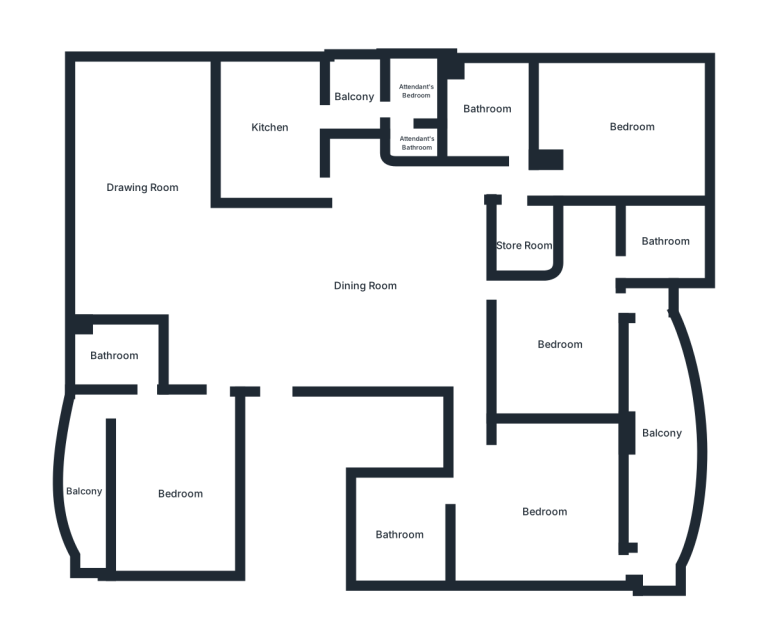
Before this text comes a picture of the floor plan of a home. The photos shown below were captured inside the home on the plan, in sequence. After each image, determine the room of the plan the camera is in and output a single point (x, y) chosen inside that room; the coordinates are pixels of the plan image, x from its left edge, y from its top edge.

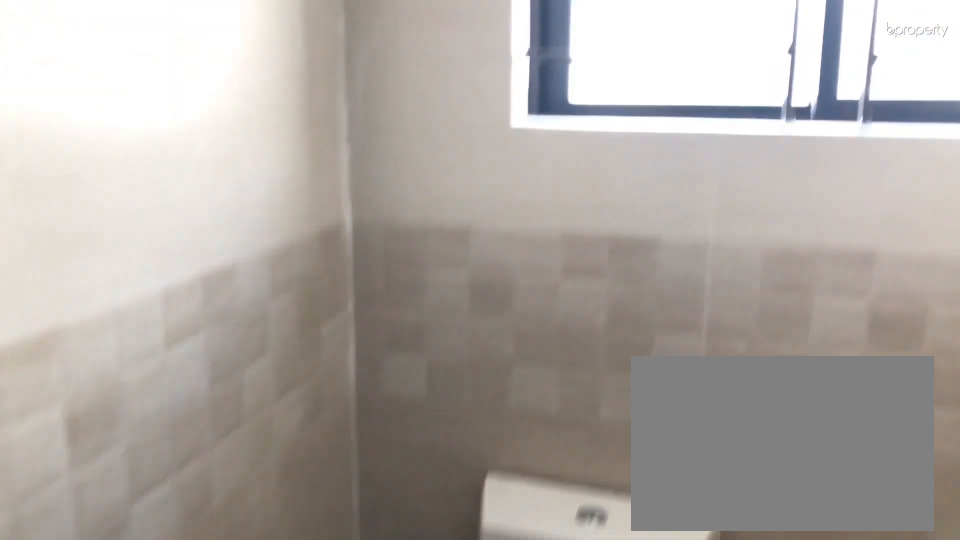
(117, 354)
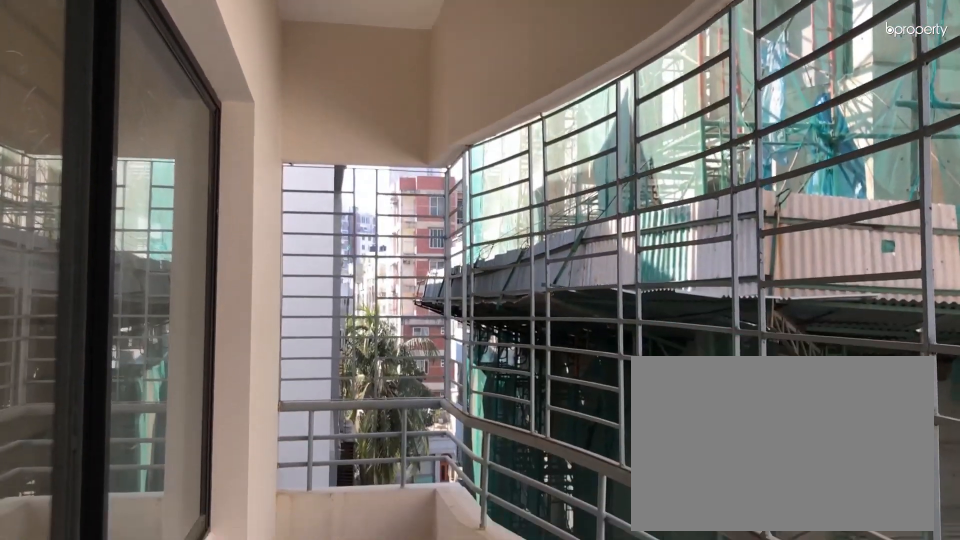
(87, 491)
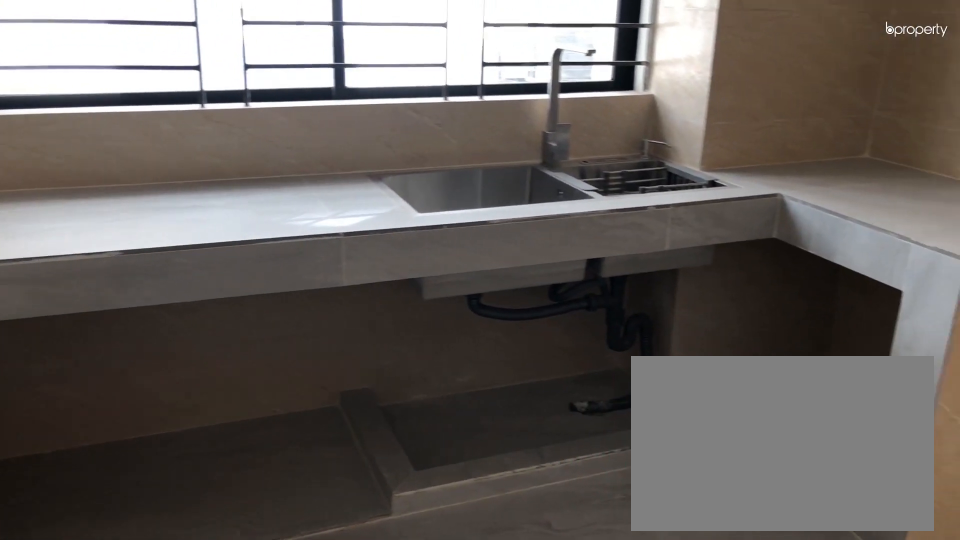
(270, 124)
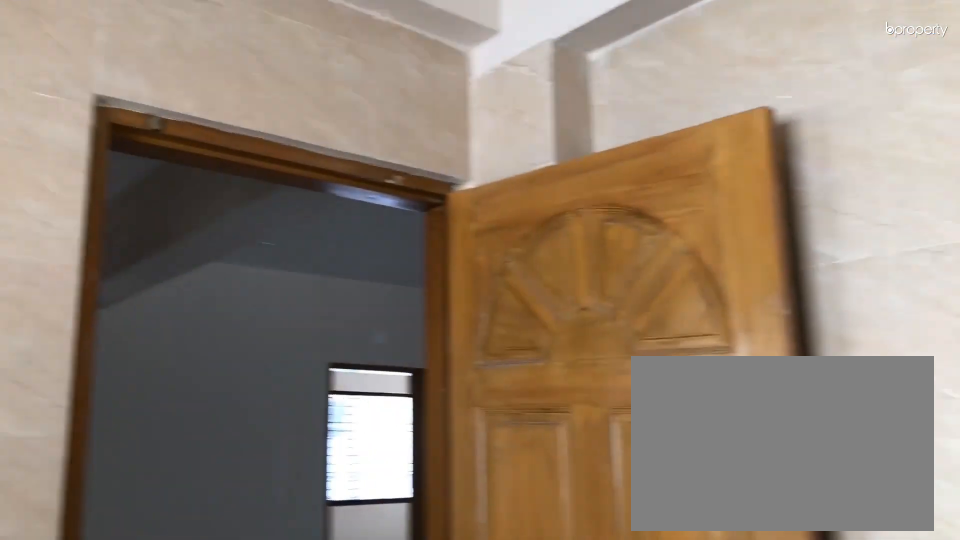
(270, 124)
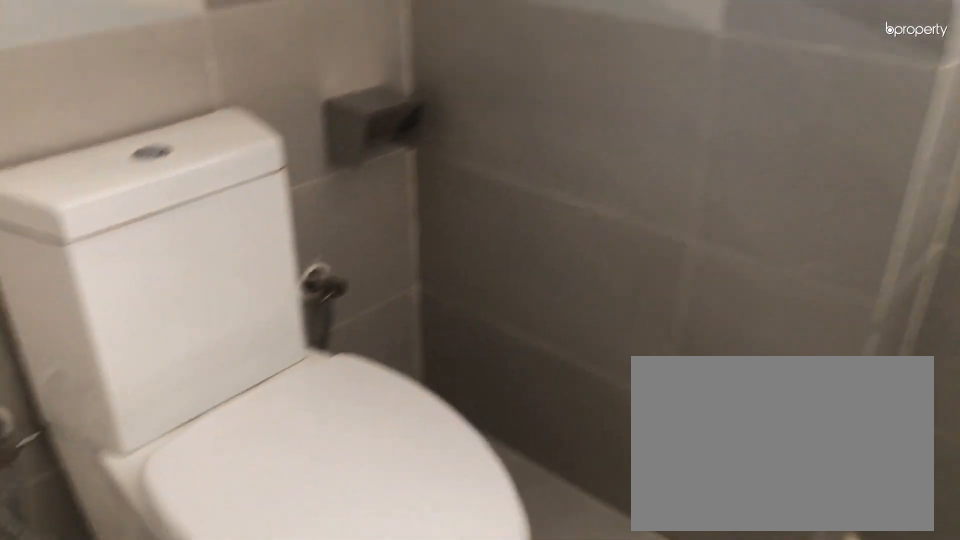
(491, 115)
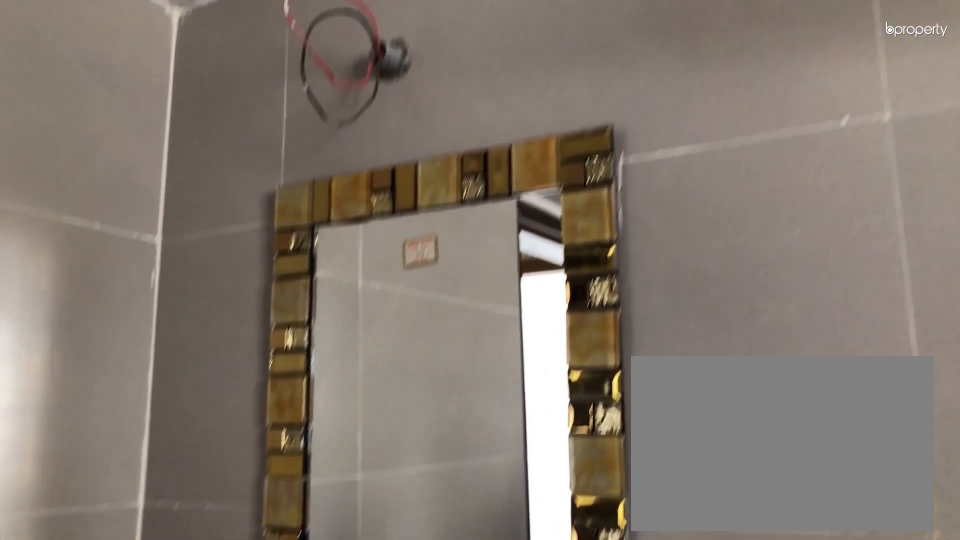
(491, 115)
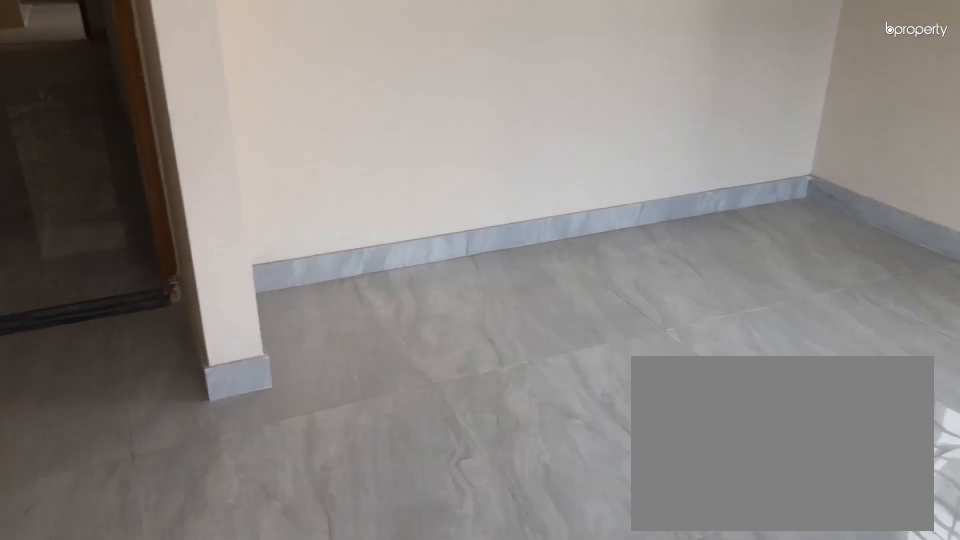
(620, 132)
